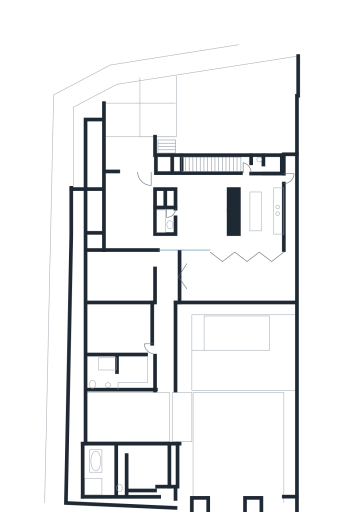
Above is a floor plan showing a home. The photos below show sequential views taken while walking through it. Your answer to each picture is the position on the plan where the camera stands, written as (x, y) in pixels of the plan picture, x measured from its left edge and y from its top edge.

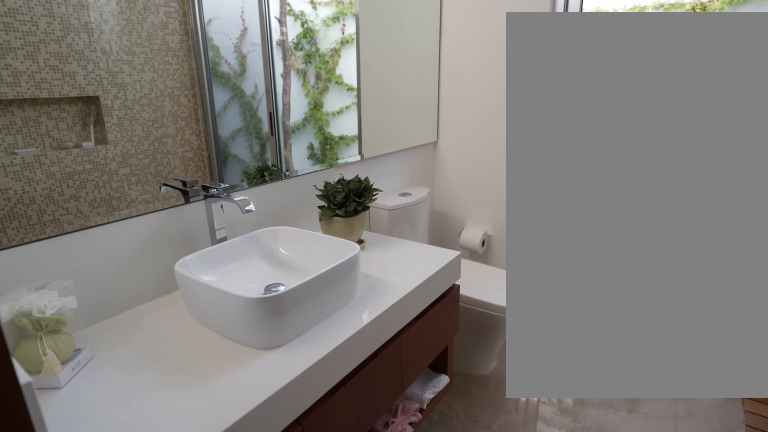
(110, 374)
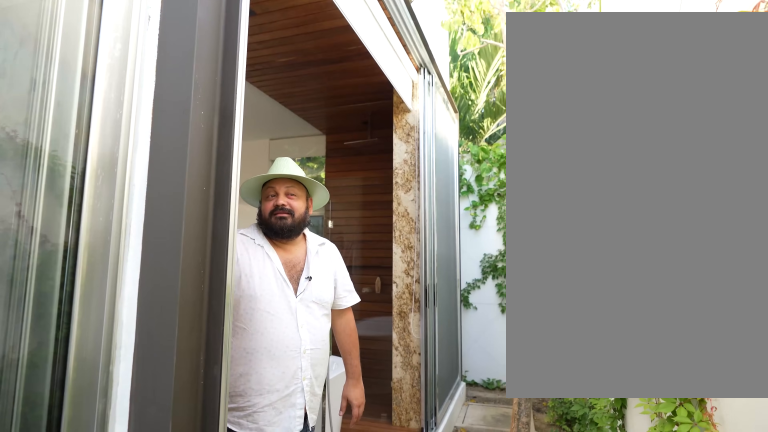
(74, 436)
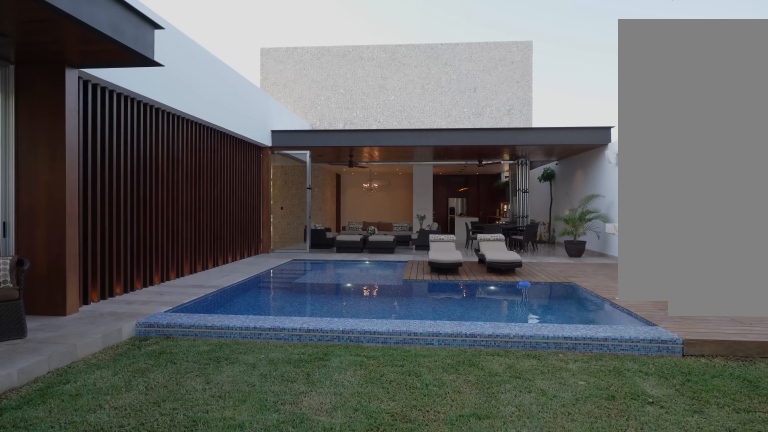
(233, 438)
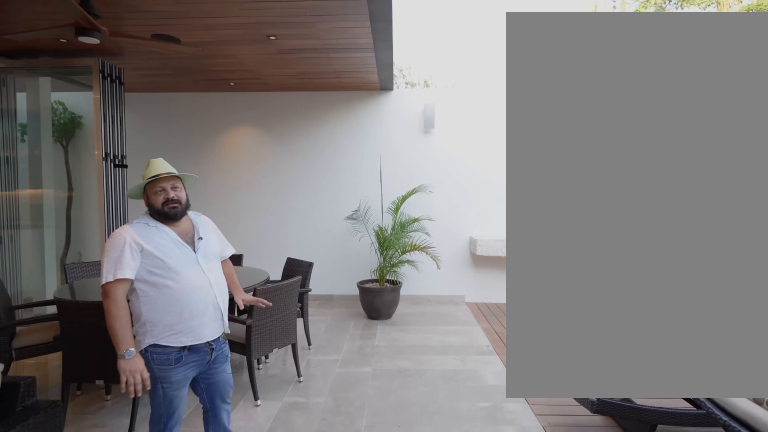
(233, 299)
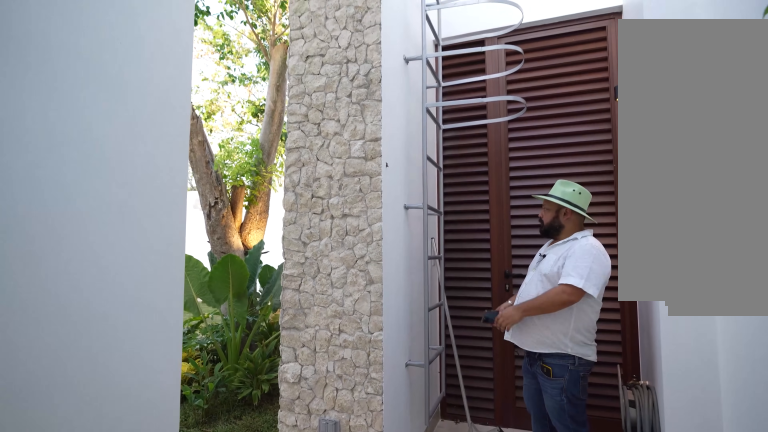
(180, 505)
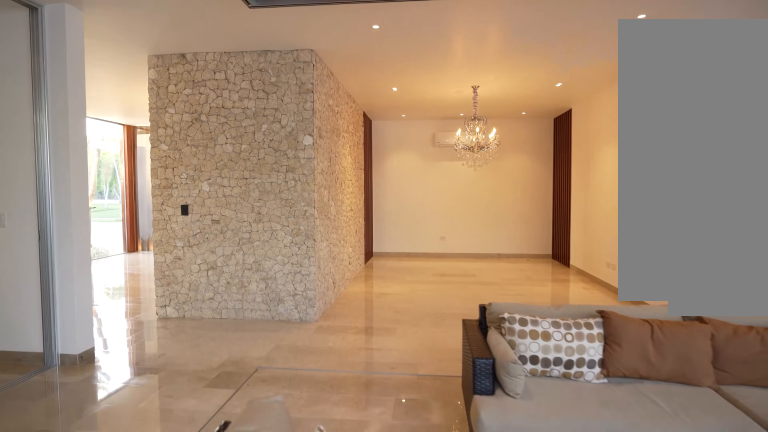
(189, 291)
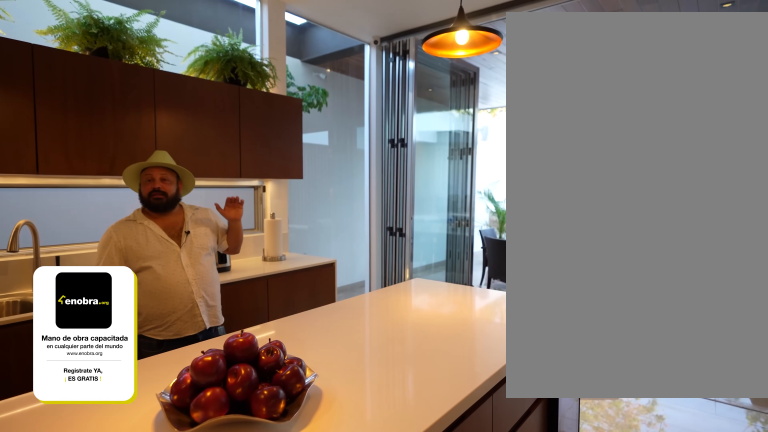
(243, 208)
